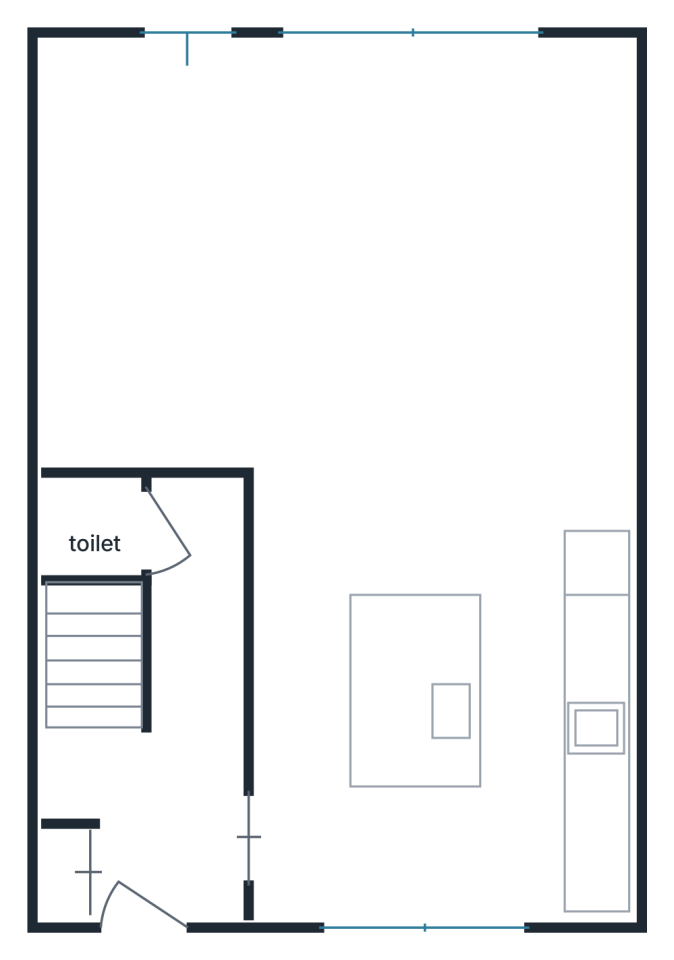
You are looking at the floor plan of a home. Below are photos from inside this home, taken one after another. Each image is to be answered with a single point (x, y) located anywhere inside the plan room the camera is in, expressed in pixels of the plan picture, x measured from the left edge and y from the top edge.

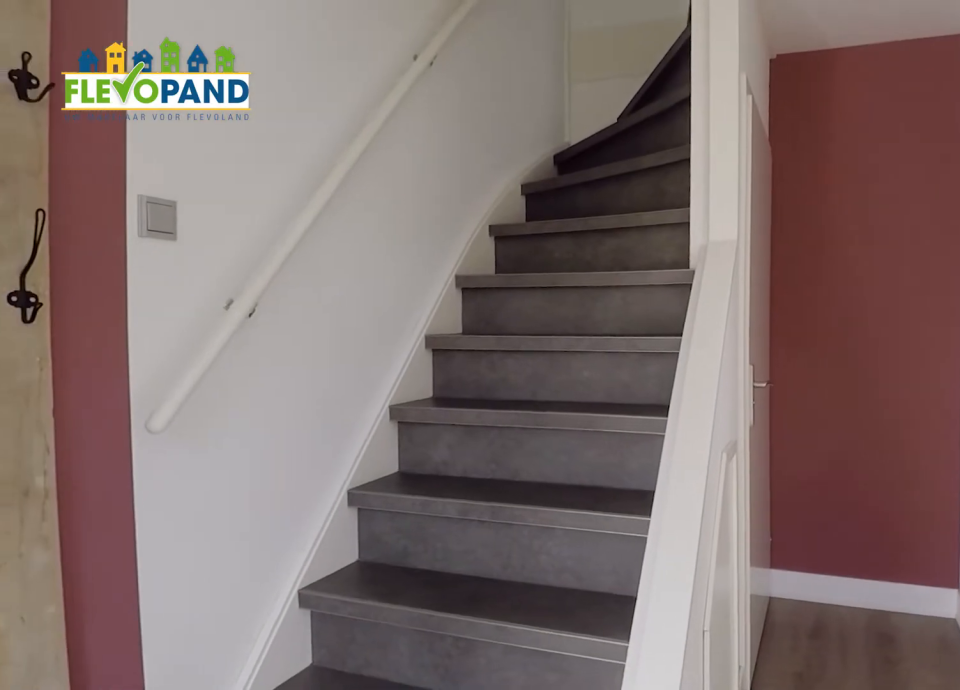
(204, 687)
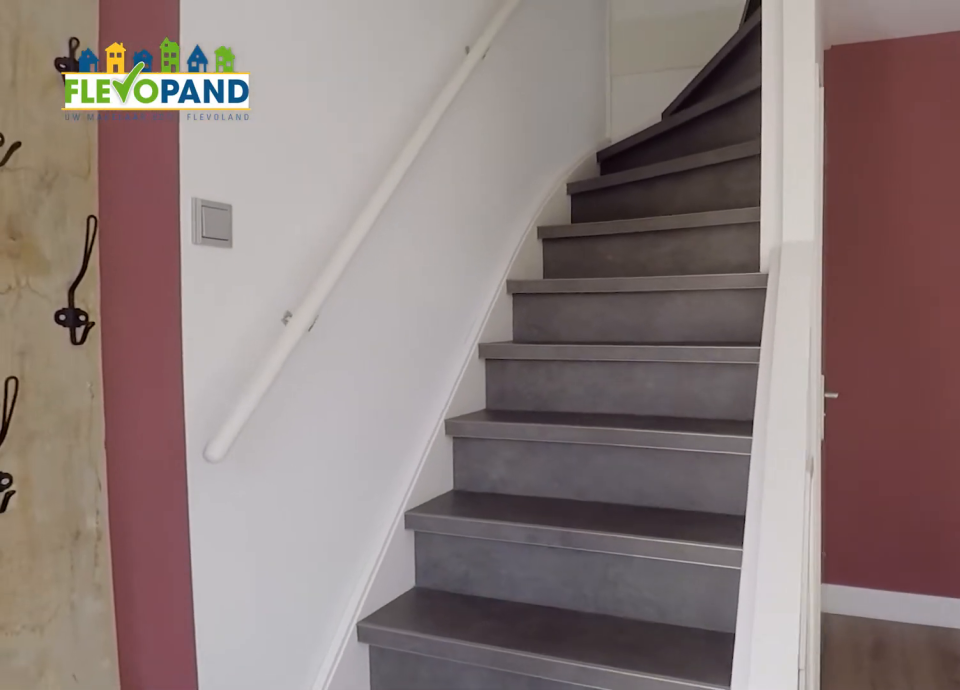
(204, 687)
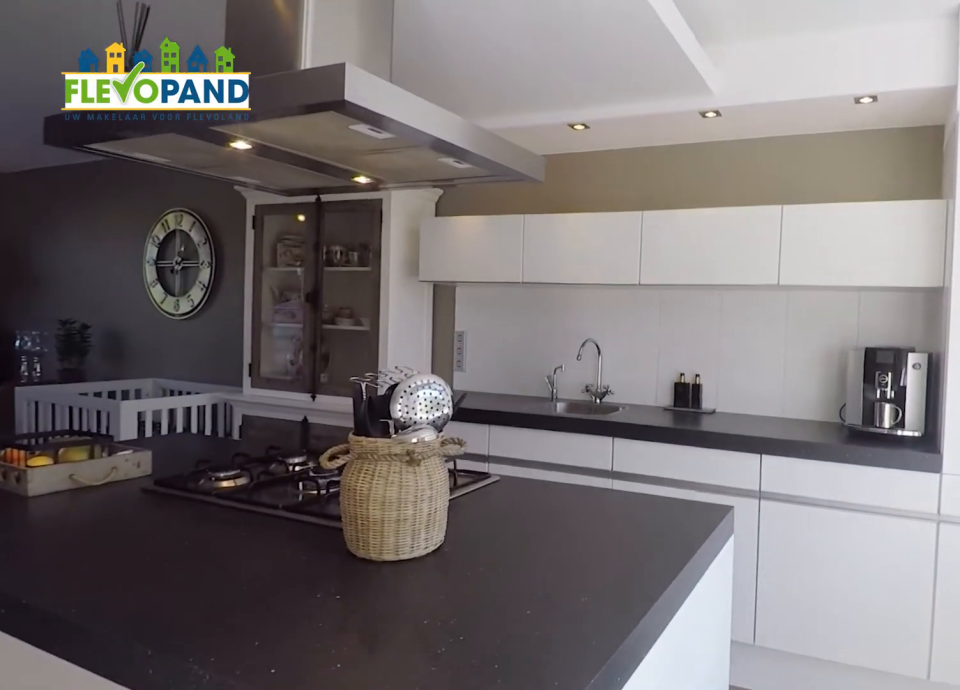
(443, 719)
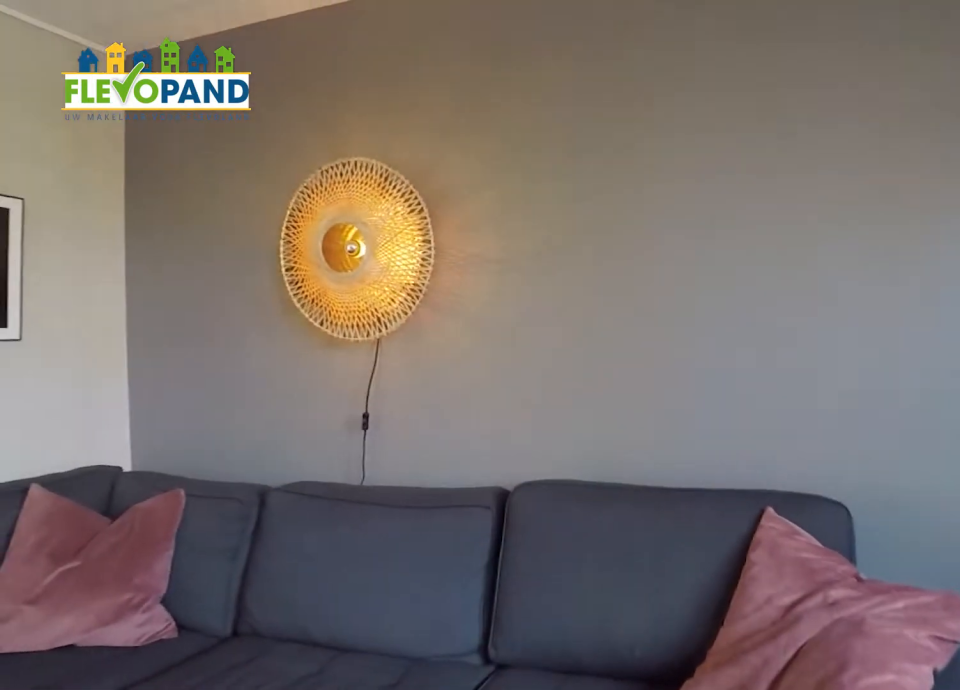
(312, 213)
